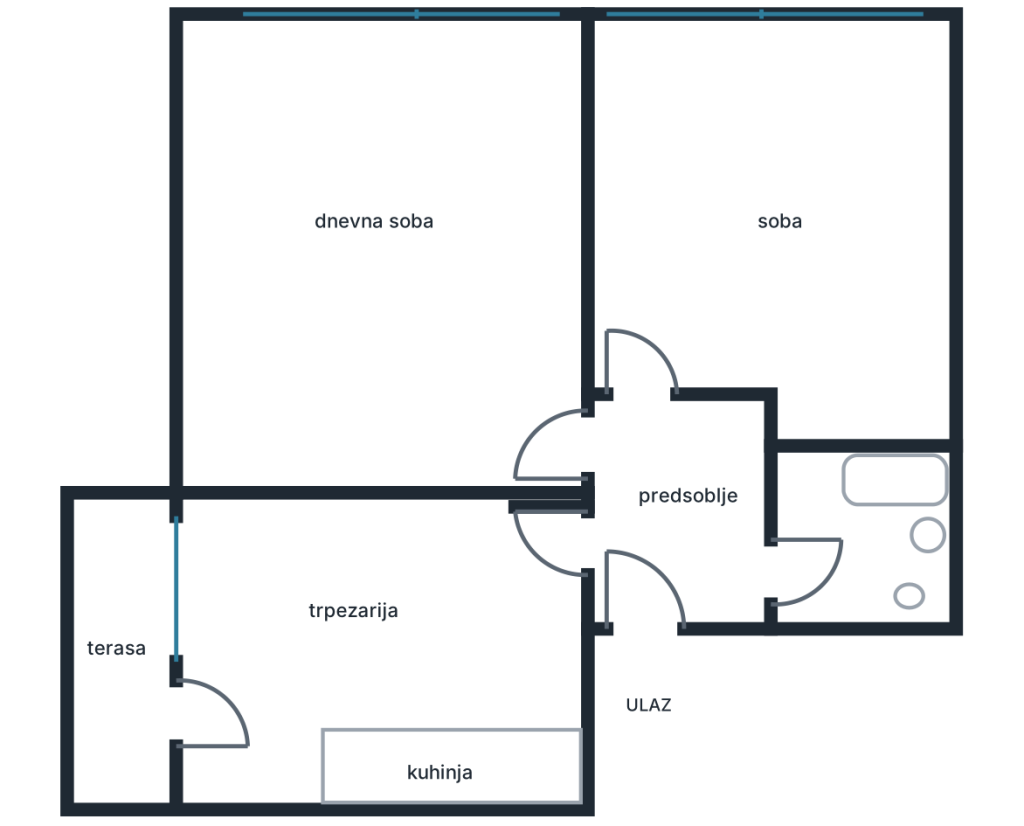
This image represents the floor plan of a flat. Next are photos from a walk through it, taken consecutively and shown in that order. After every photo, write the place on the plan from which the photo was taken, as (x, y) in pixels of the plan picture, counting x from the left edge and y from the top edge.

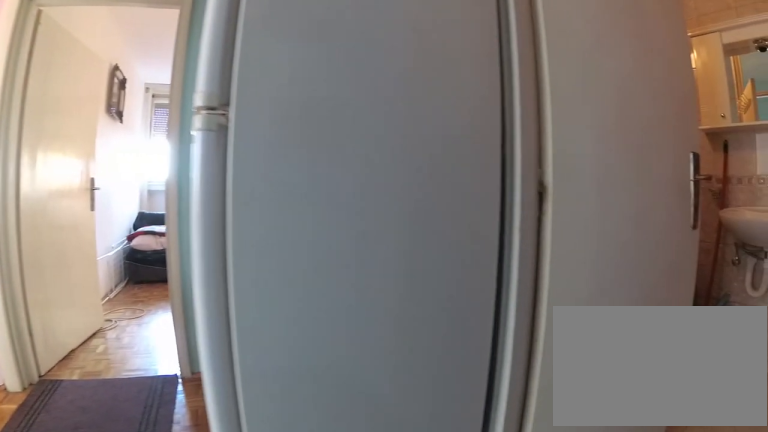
(672, 602)
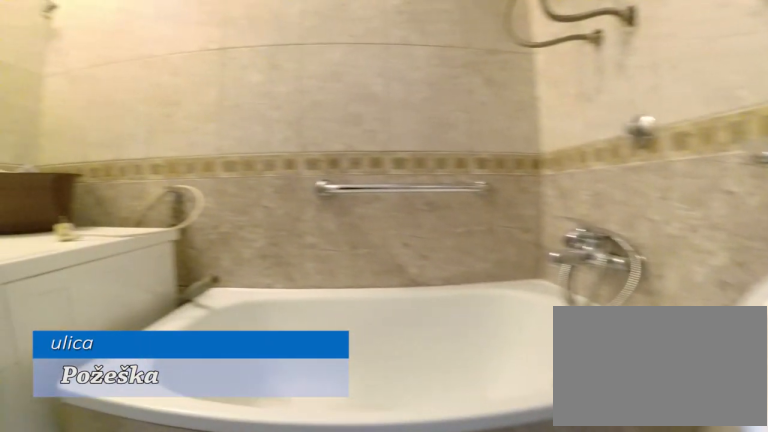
(855, 601)
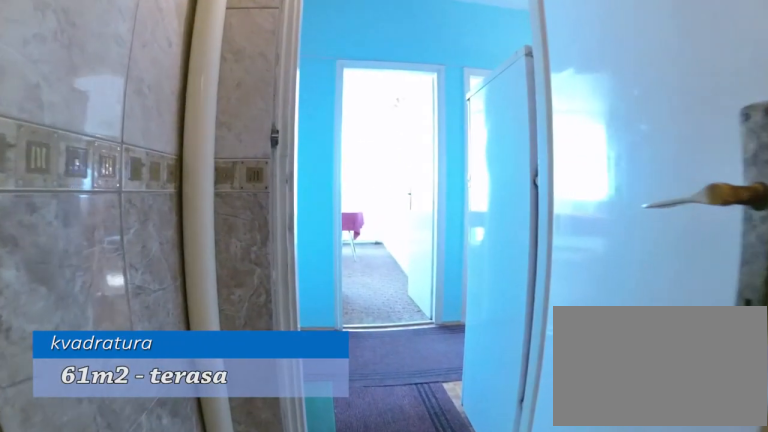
(898, 568)
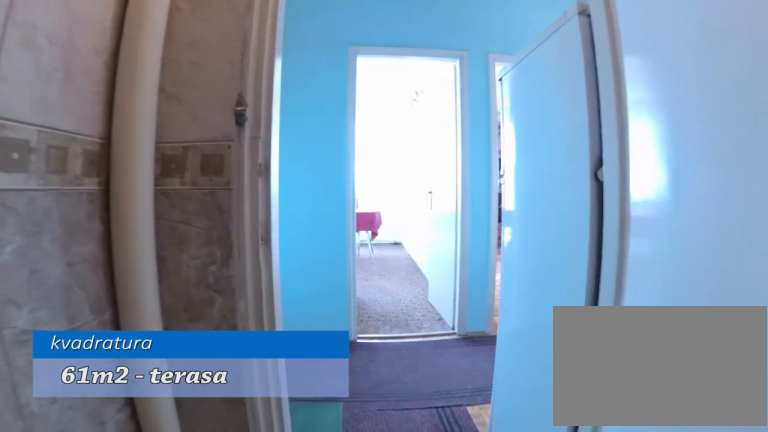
(879, 568)
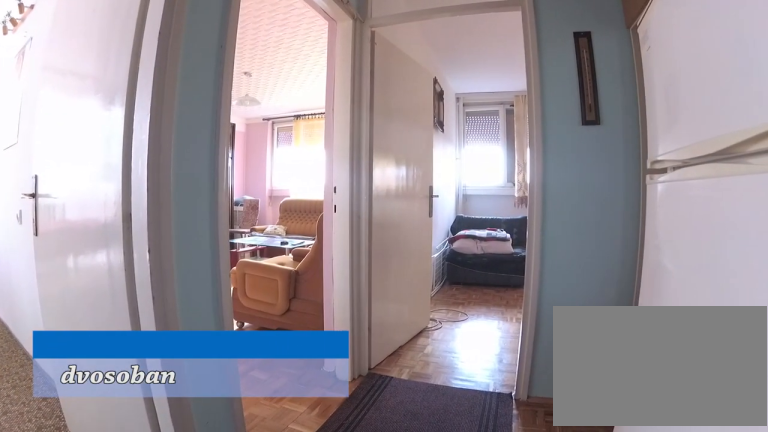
(696, 603)
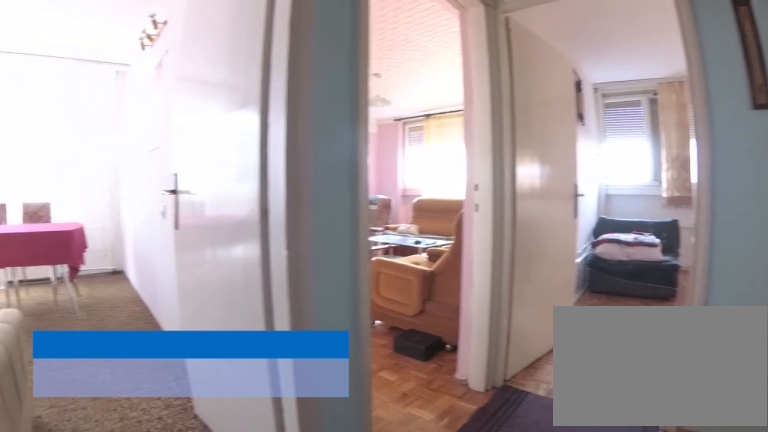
(679, 597)
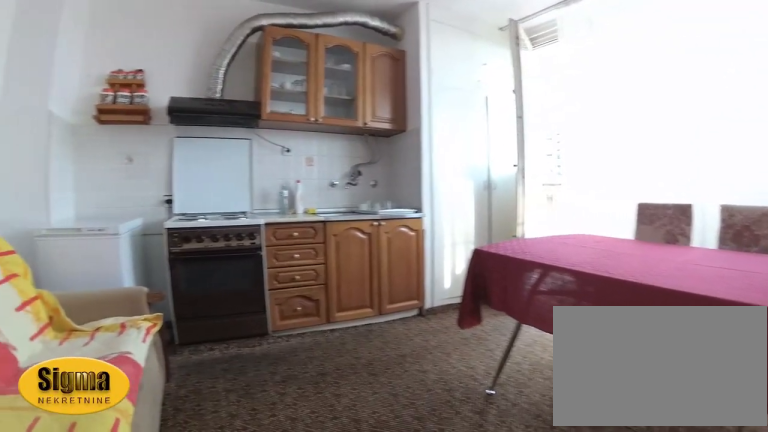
(482, 562)
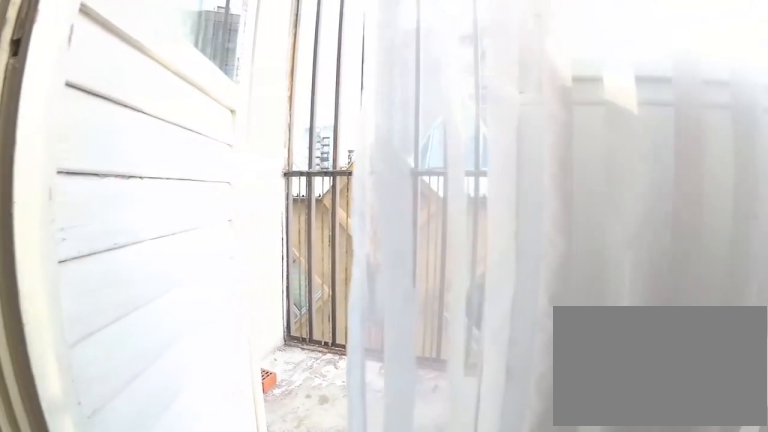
(255, 729)
